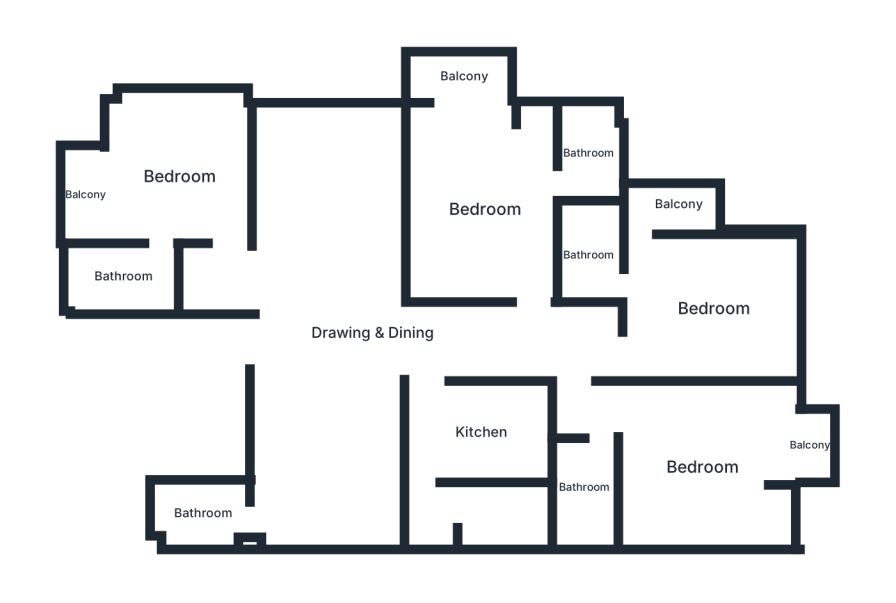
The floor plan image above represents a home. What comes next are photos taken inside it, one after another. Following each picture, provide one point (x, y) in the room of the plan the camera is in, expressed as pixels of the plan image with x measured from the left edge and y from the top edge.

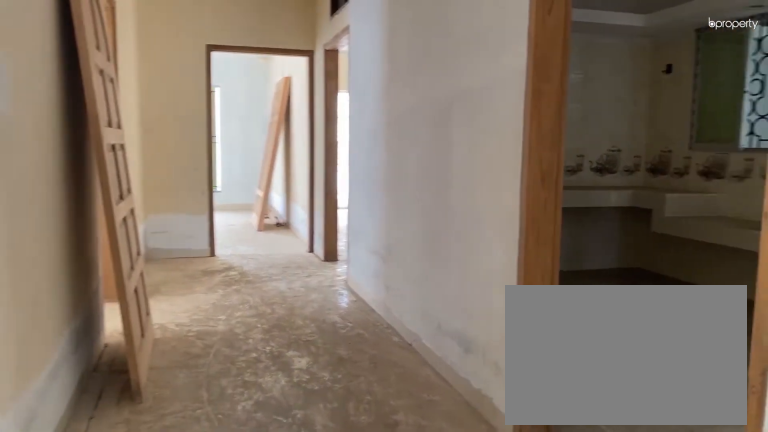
(372, 332)
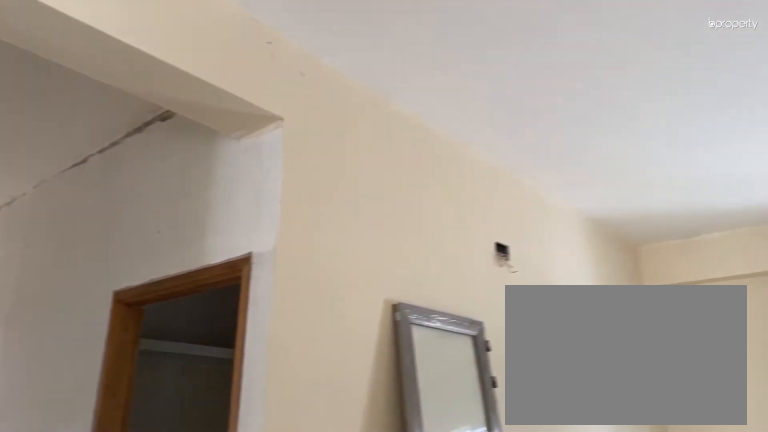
(372, 332)
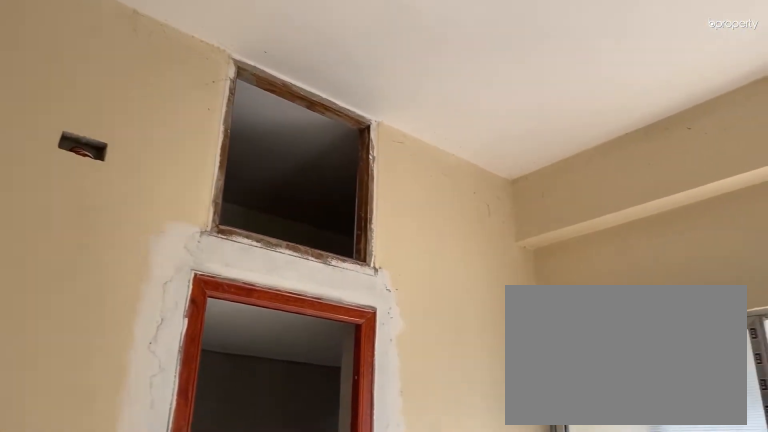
(180, 177)
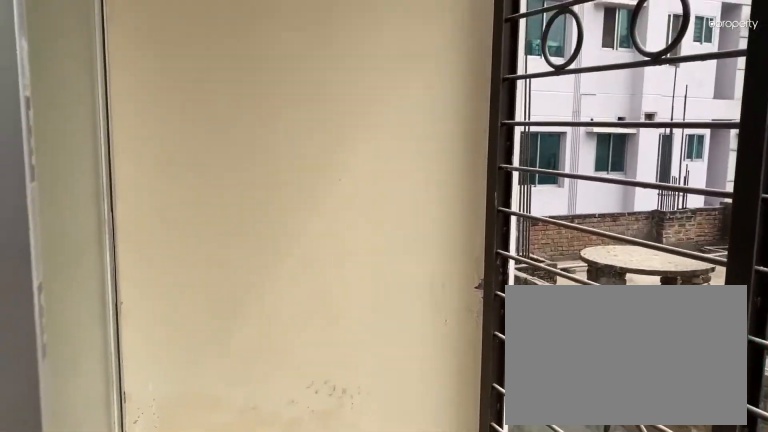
(84, 194)
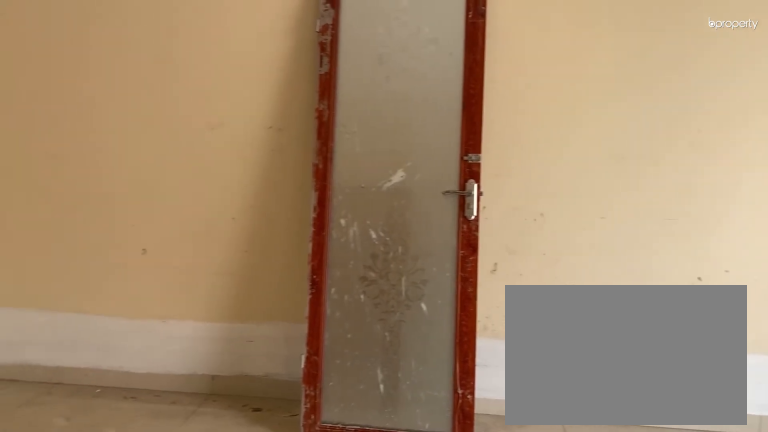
(484, 210)
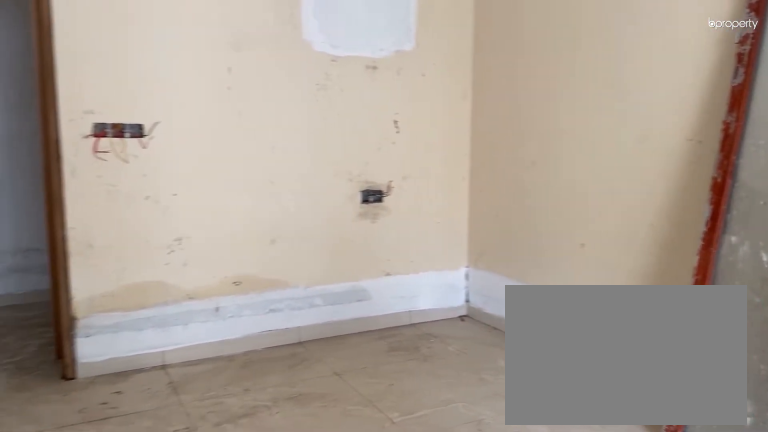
(484, 210)
